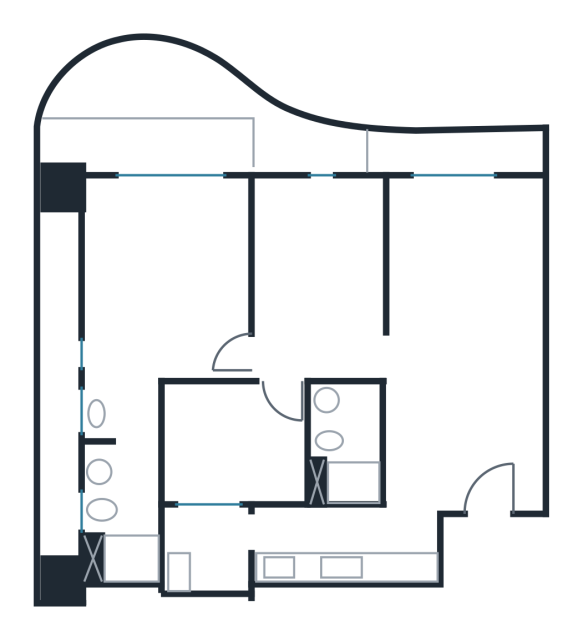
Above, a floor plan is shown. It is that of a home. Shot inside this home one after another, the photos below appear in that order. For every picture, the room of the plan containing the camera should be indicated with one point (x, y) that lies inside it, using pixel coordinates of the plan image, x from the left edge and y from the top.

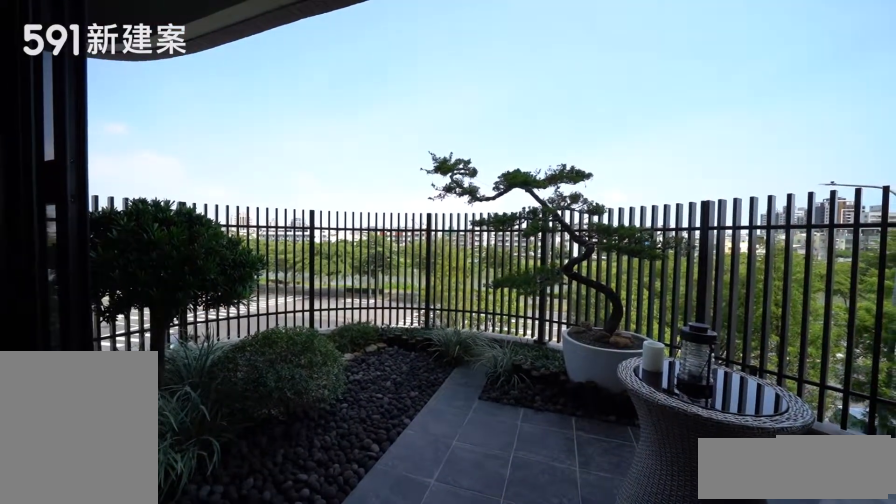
(182, 120)
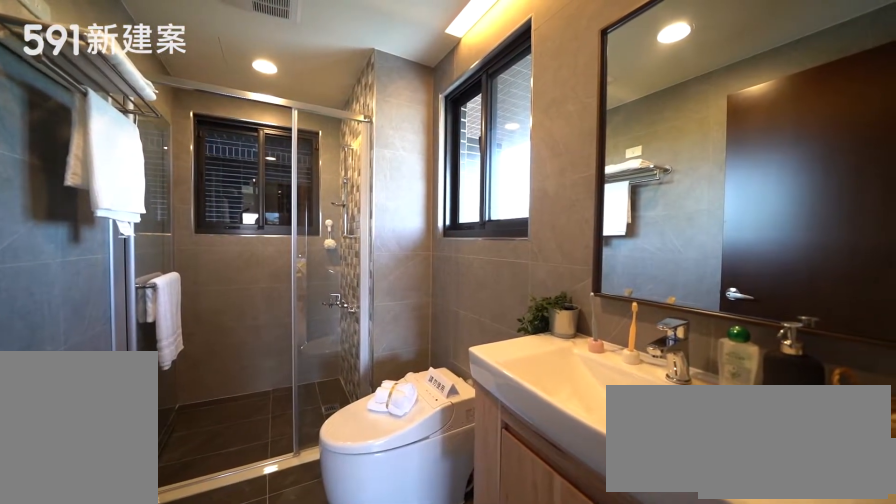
(118, 521)
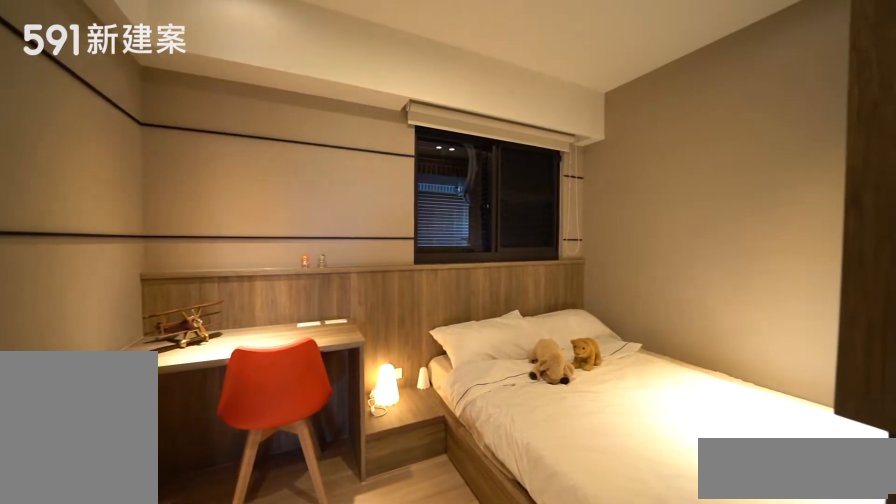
(228, 448)
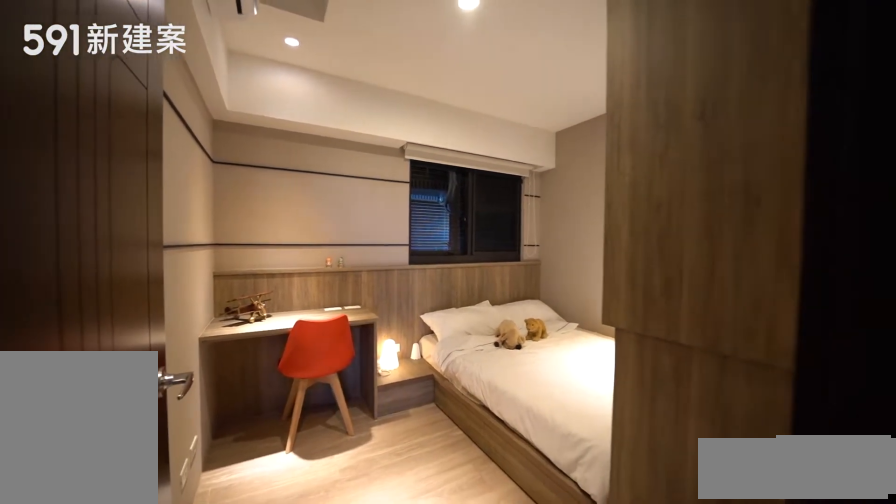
(228, 448)
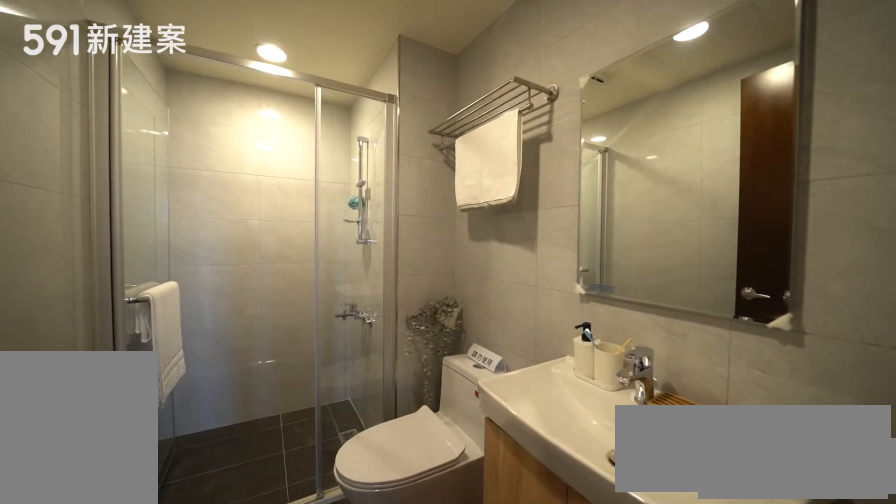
(344, 451)
